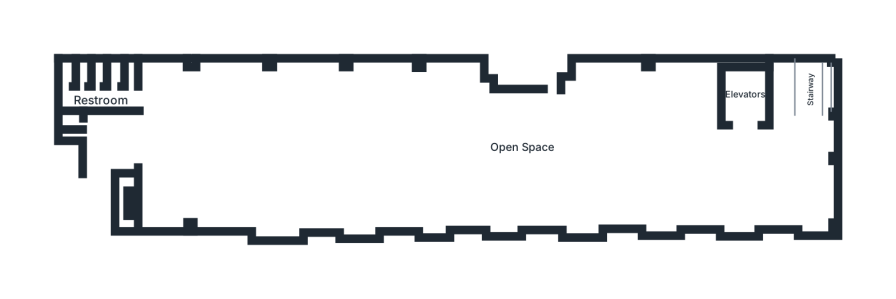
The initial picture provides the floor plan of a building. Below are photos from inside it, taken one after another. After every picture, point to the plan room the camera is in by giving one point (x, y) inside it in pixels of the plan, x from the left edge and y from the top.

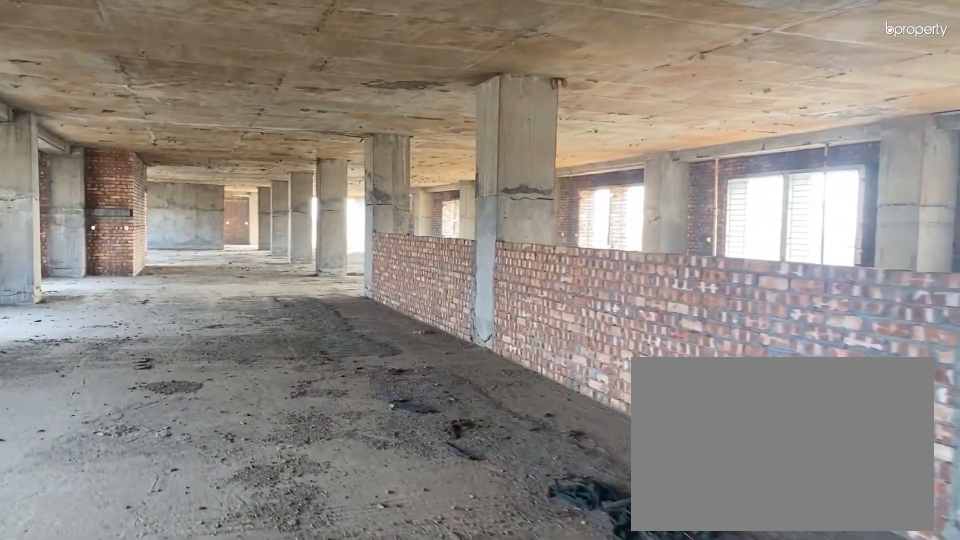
(342, 127)
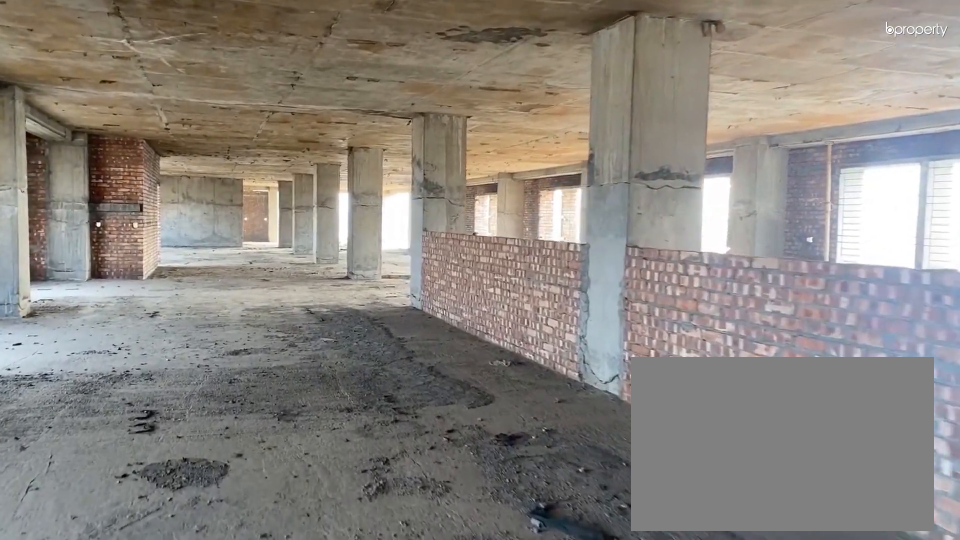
(342, 127)
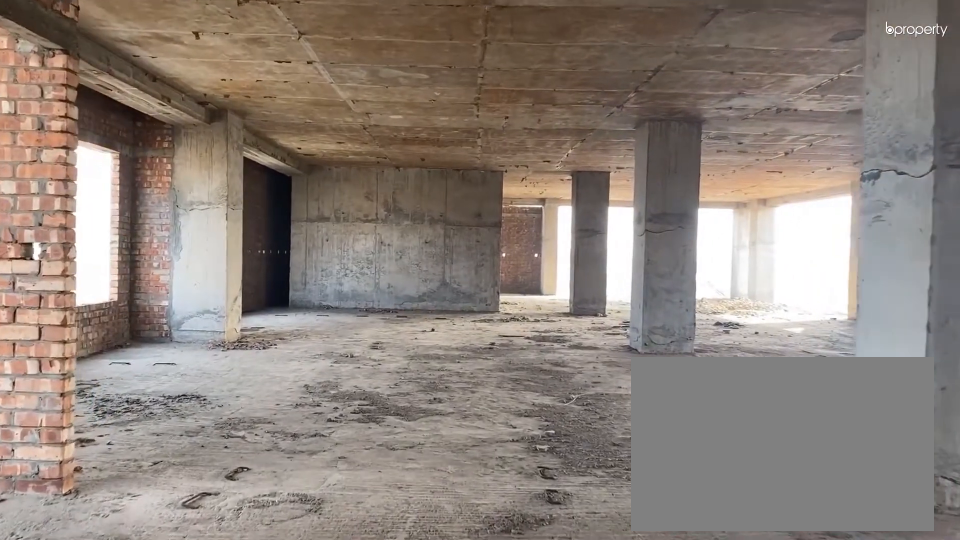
(502, 114)
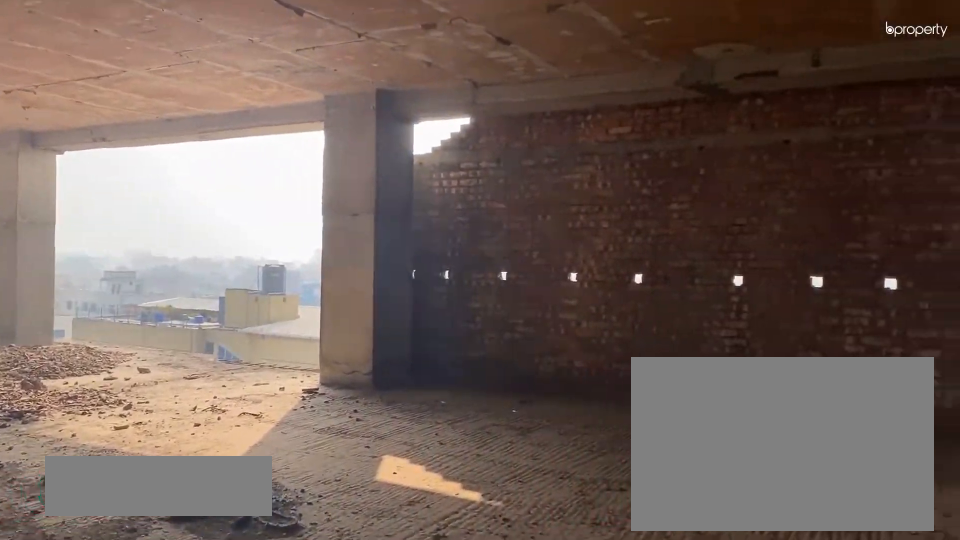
(655, 192)
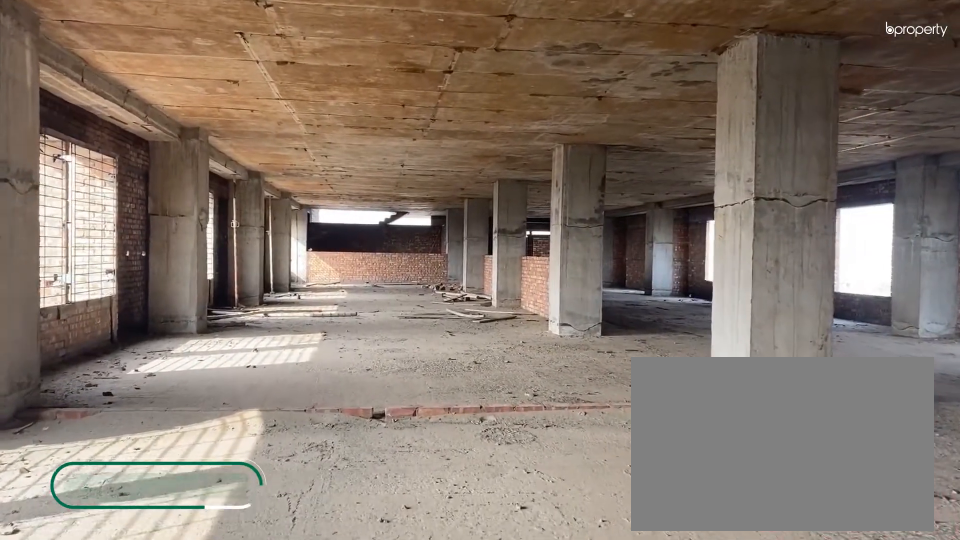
(510, 200)
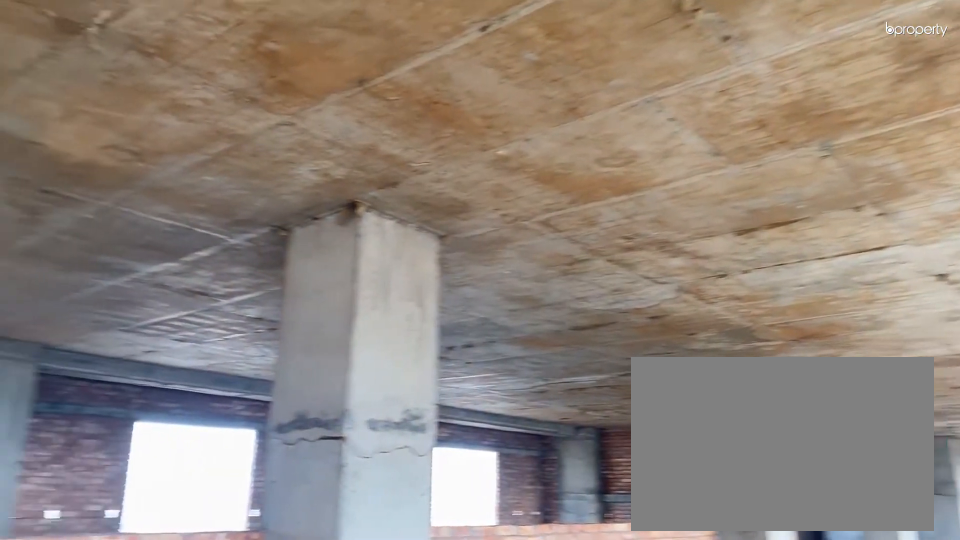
(186, 150)
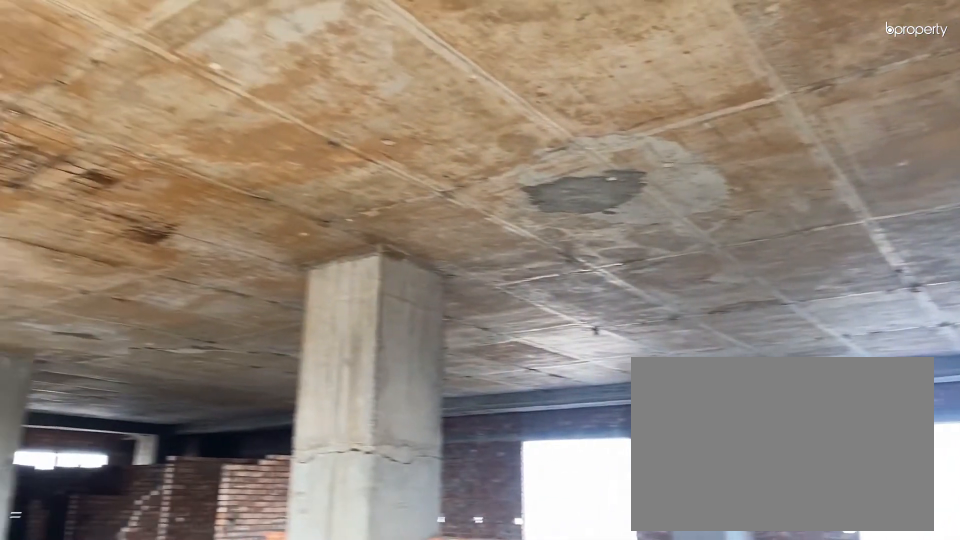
(186, 150)
